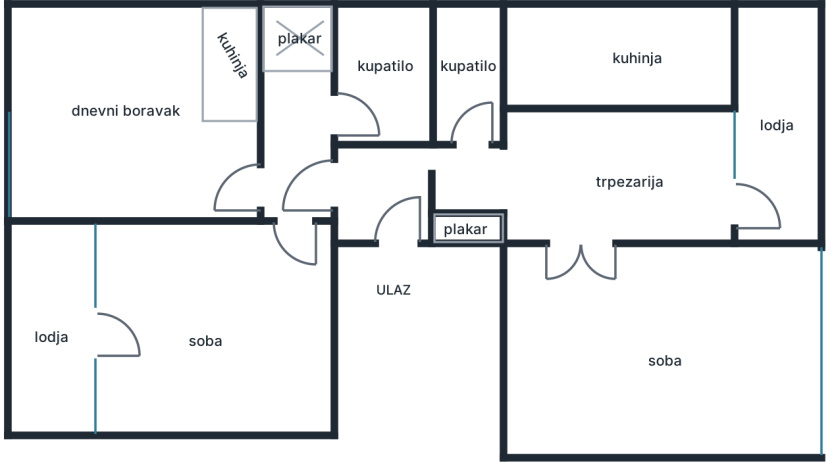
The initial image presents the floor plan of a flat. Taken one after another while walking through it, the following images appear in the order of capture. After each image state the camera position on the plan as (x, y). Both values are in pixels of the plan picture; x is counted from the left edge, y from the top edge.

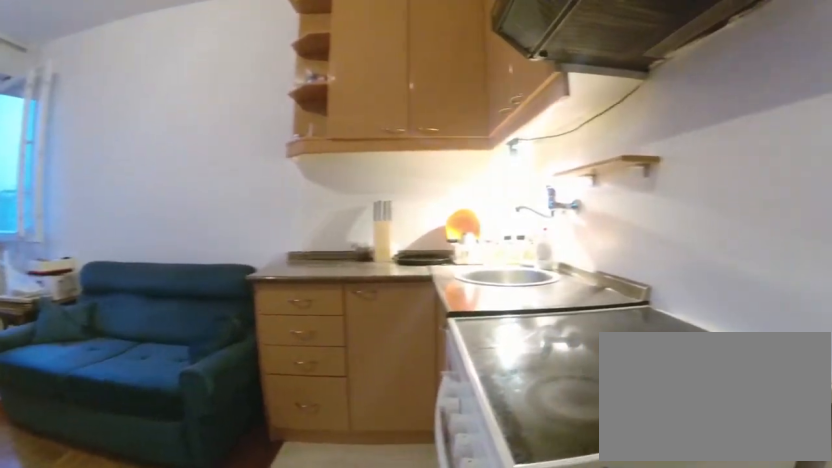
(219, 192)
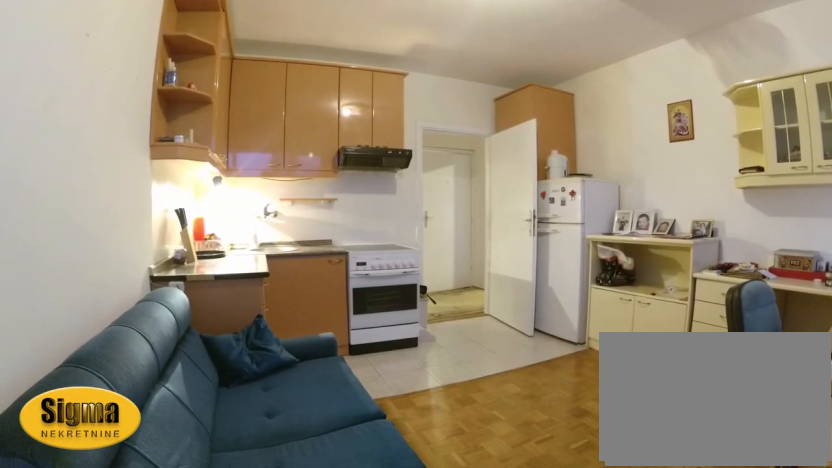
(30, 31)
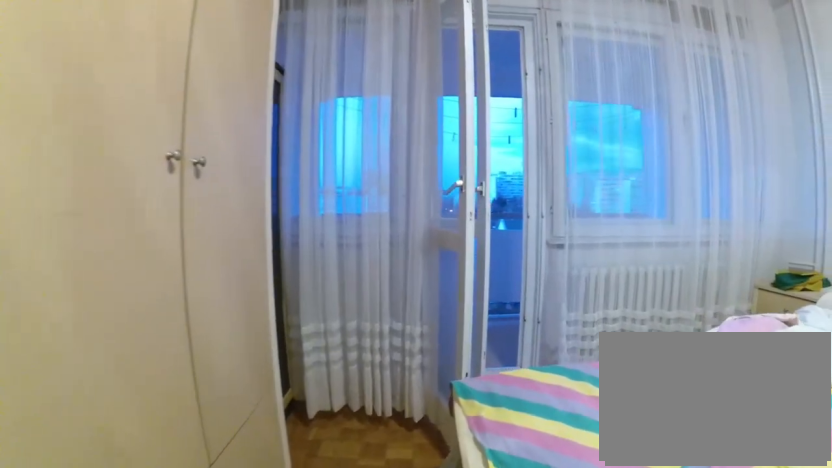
(267, 355)
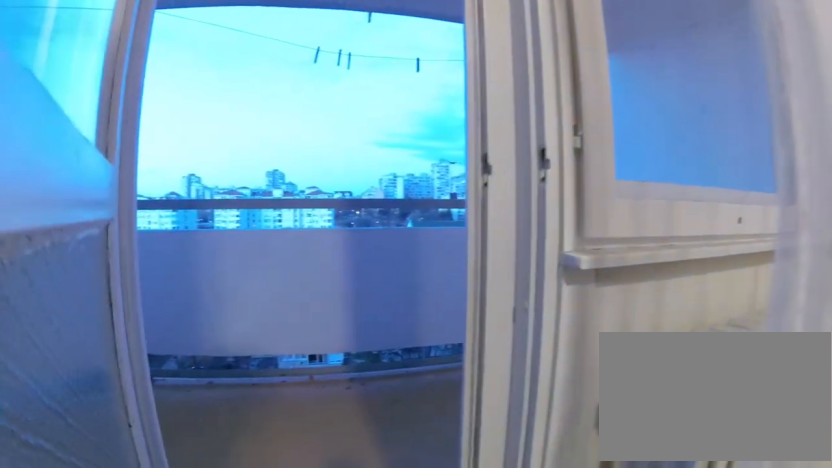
(160, 355)
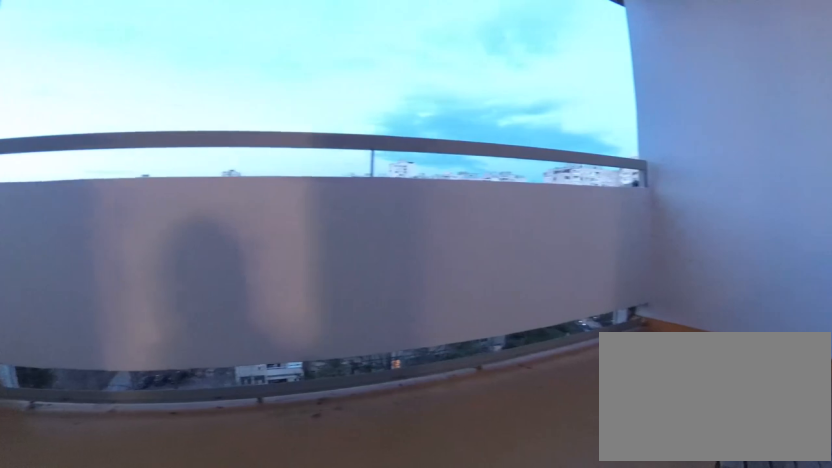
(114, 356)
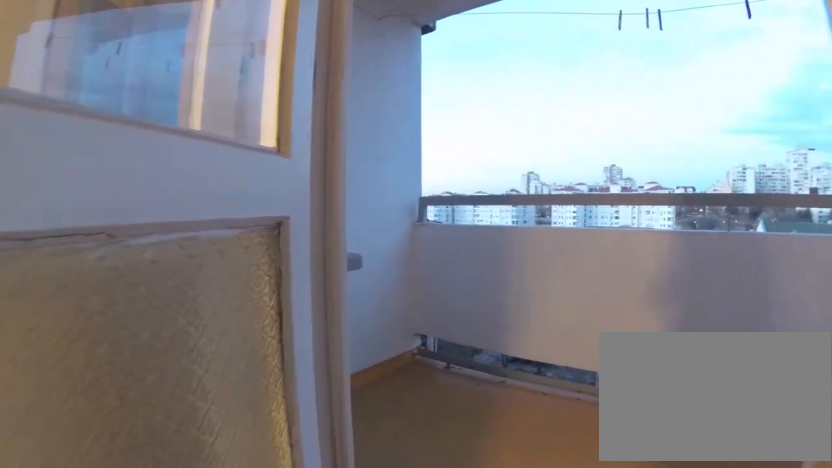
(128, 350)
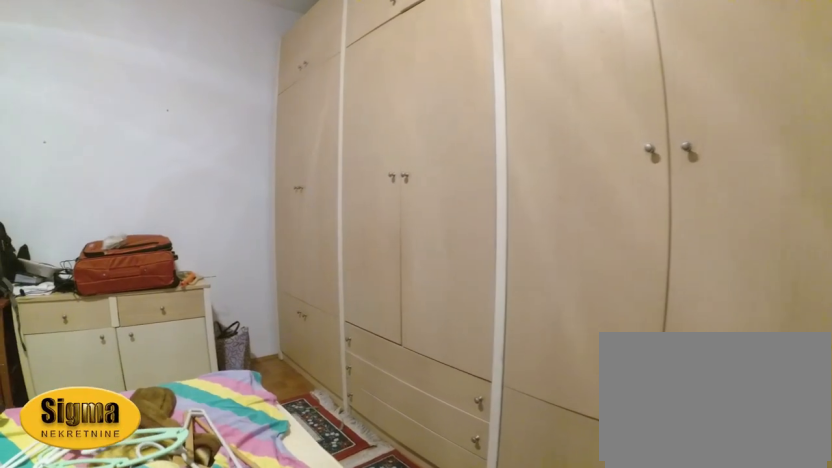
(140, 356)
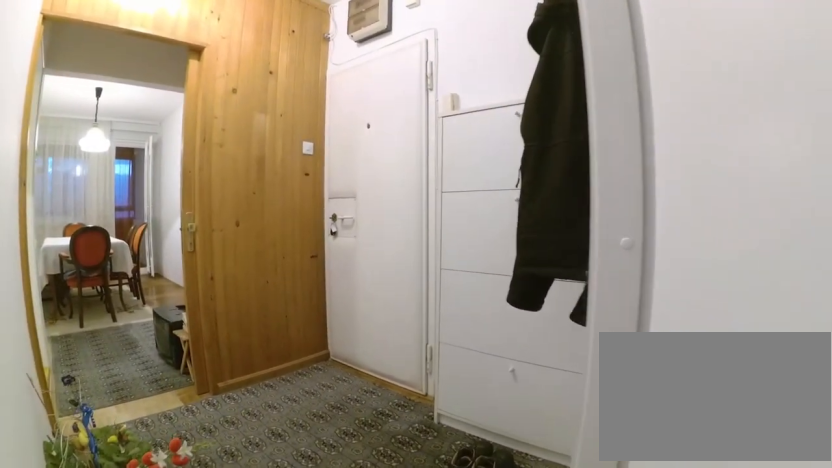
(310, 188)
